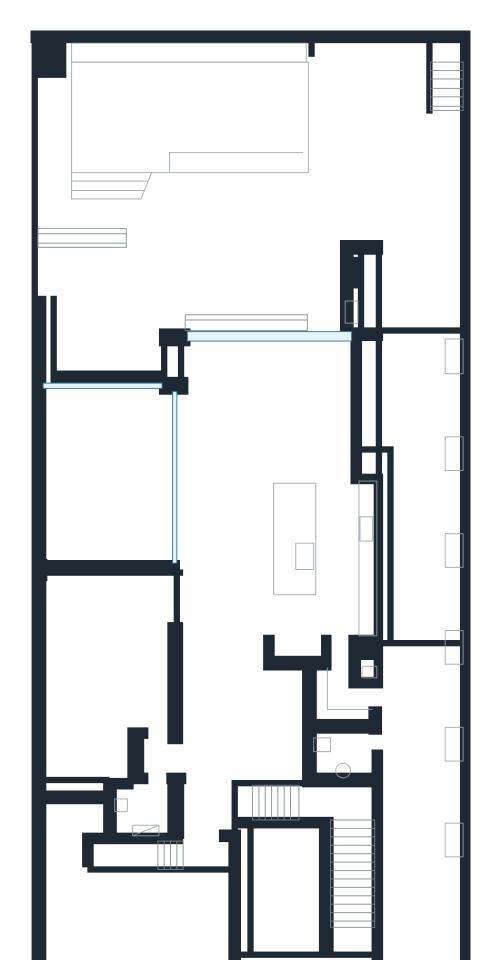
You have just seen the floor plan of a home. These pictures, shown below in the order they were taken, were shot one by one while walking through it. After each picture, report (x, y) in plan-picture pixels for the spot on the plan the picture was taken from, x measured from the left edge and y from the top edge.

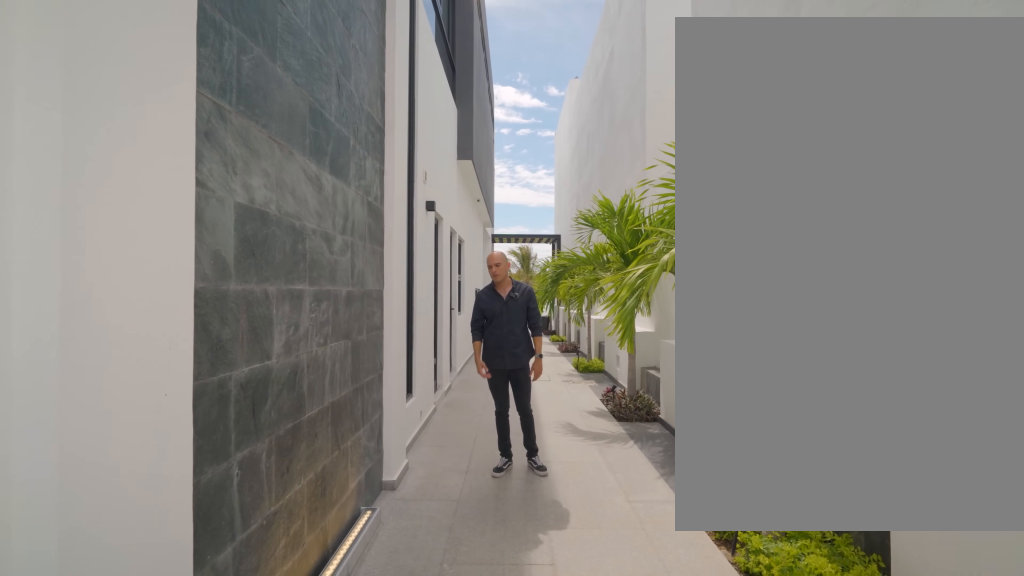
(427, 934)
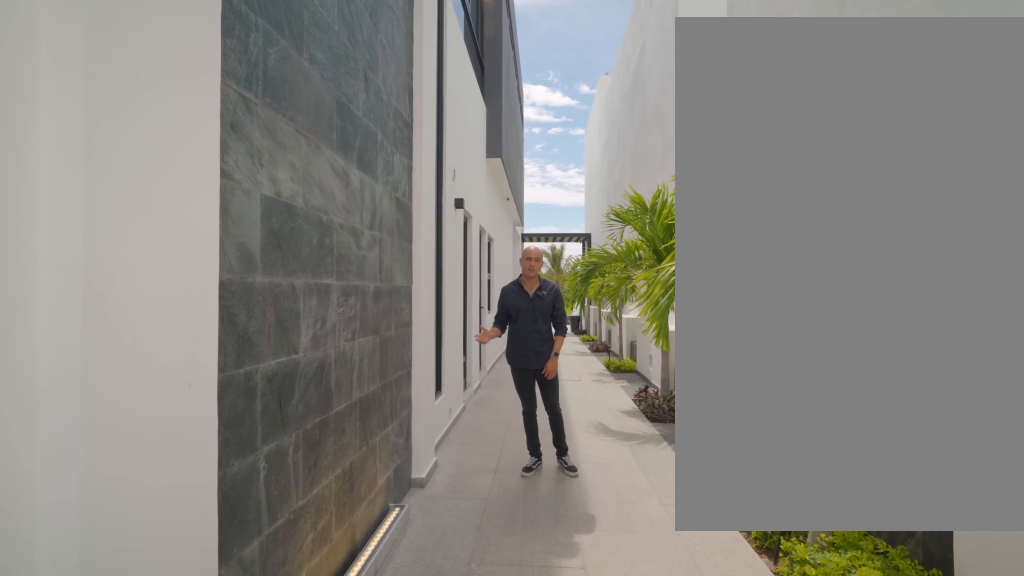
(427, 934)
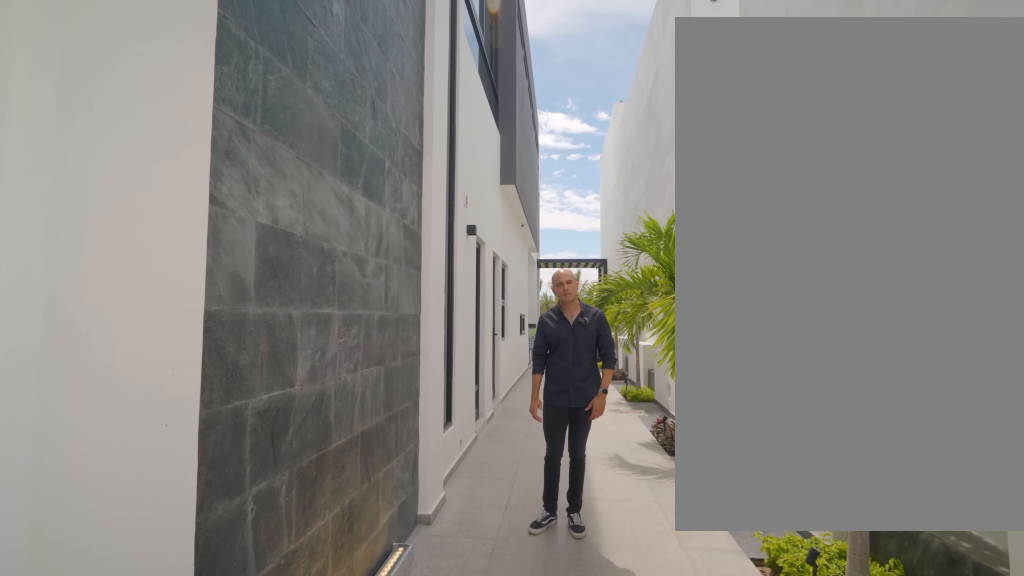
(427, 934)
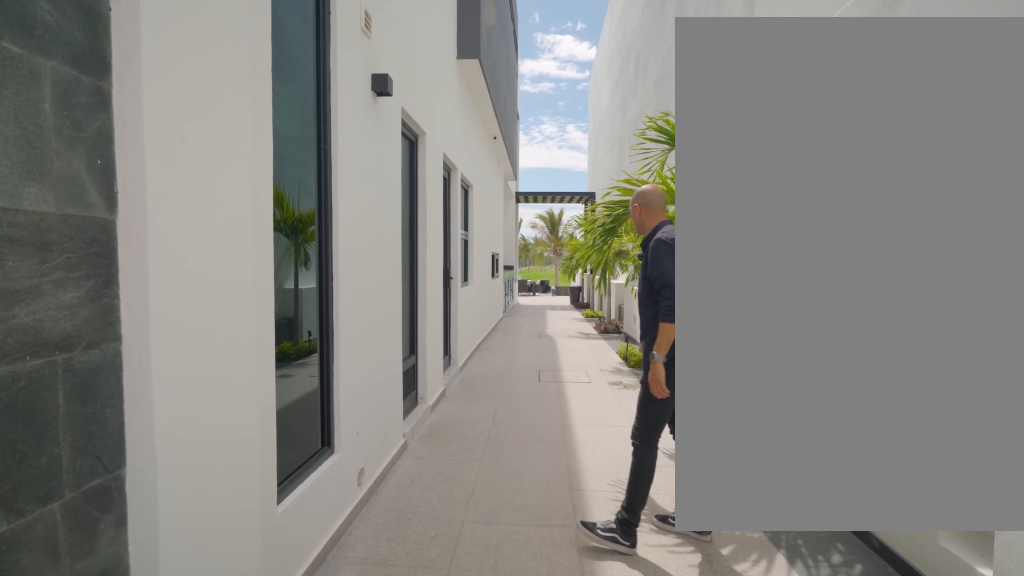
(414, 879)
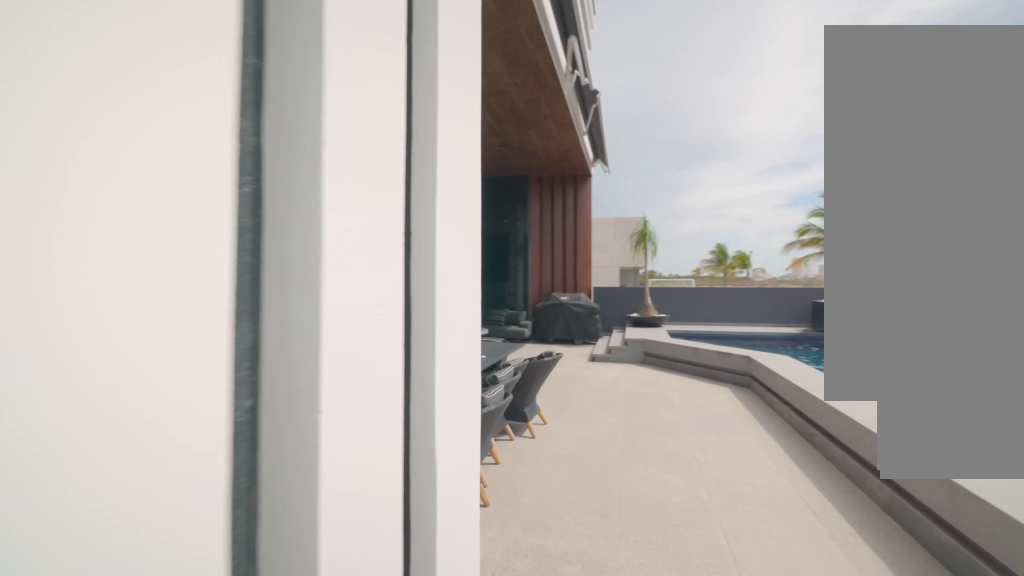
(398, 232)
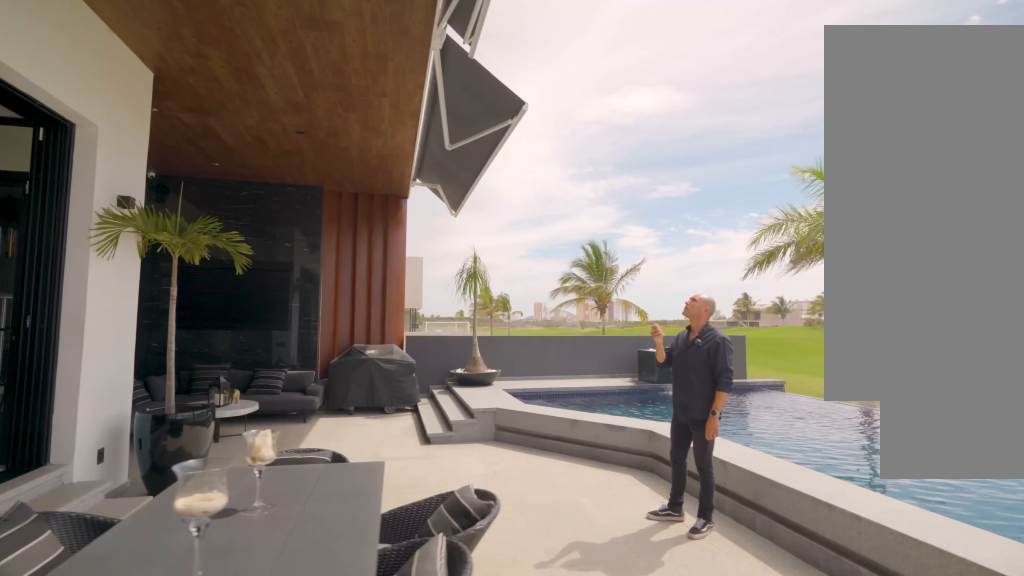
(327, 248)
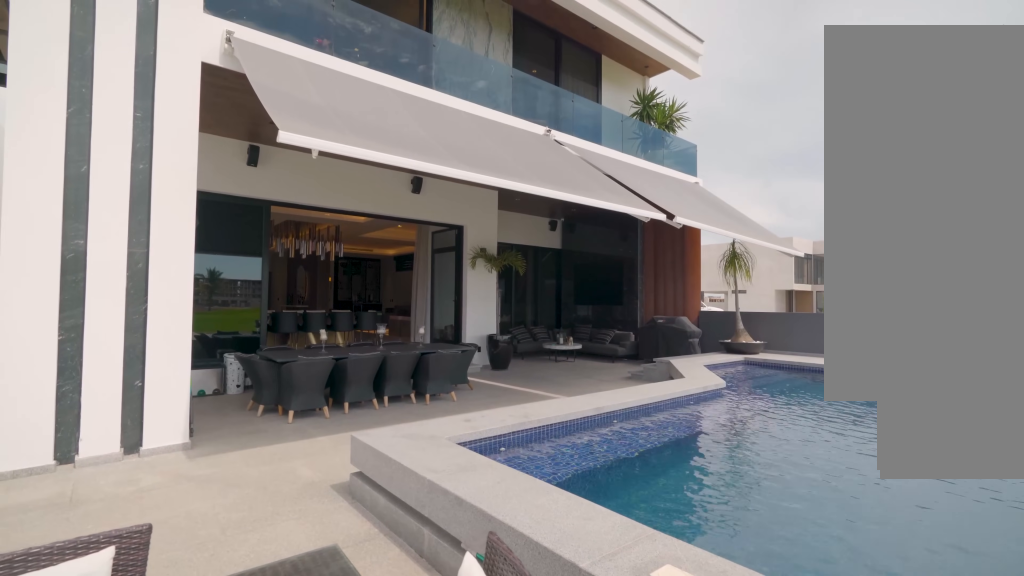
(349, 163)
